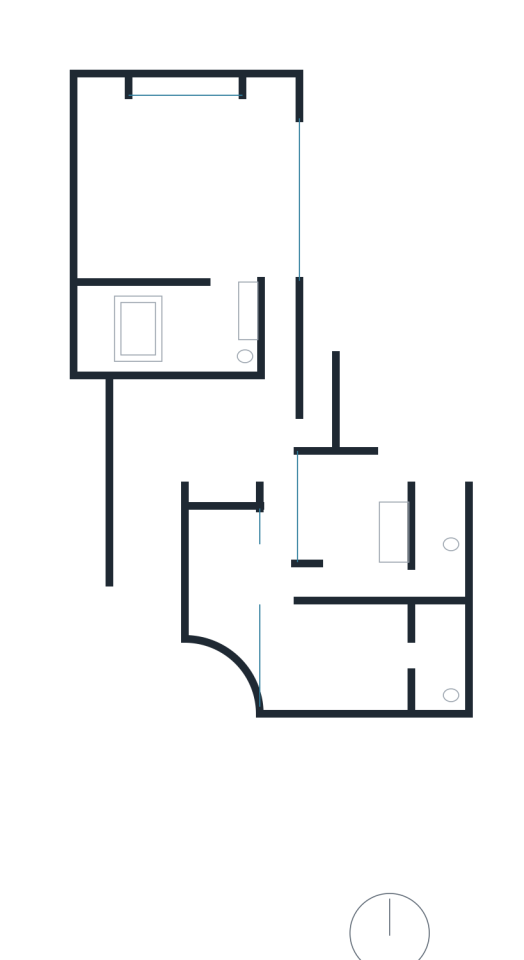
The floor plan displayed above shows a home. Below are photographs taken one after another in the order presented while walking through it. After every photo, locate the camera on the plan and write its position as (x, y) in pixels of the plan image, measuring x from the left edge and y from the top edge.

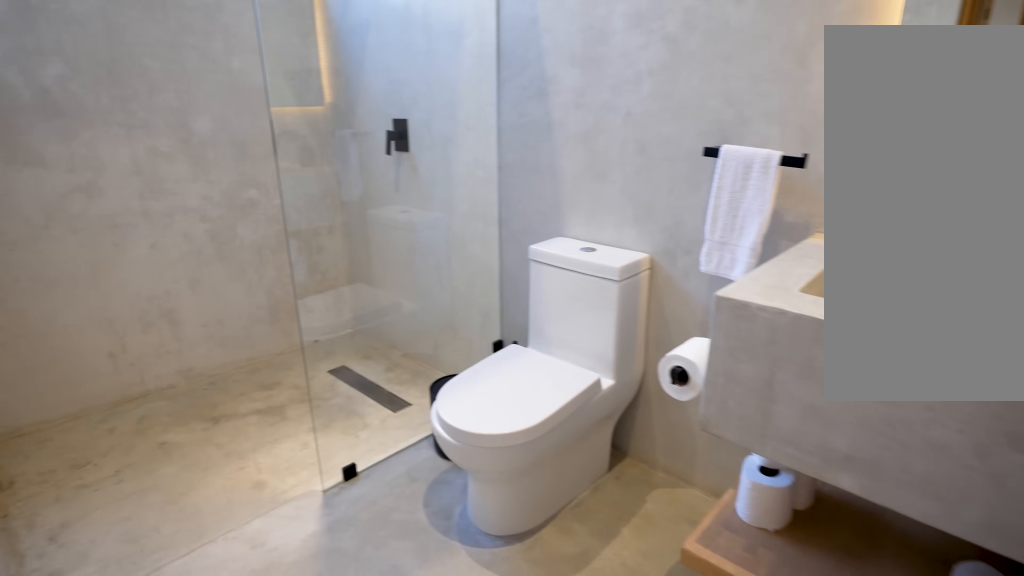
(419, 591)
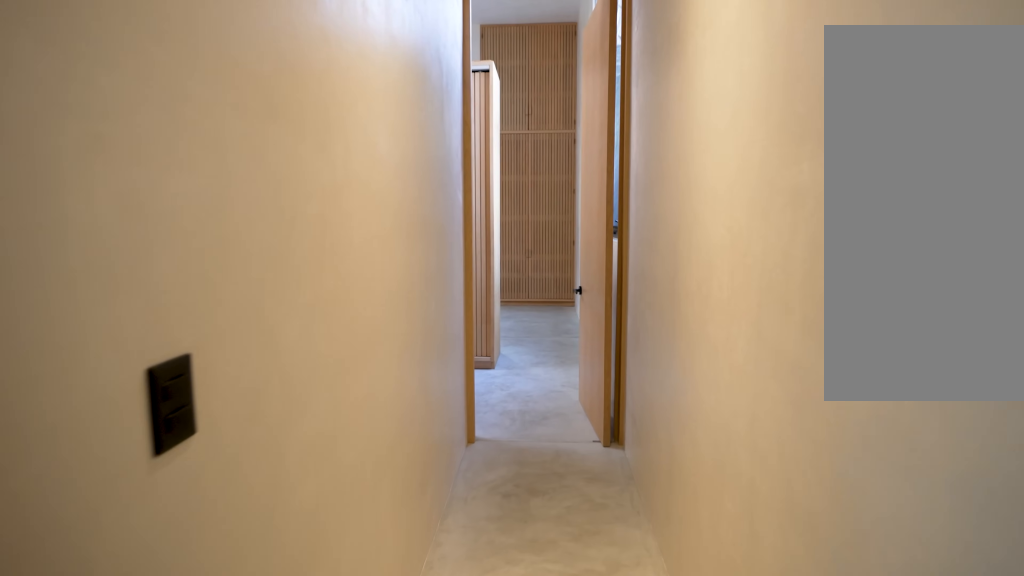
(282, 438)
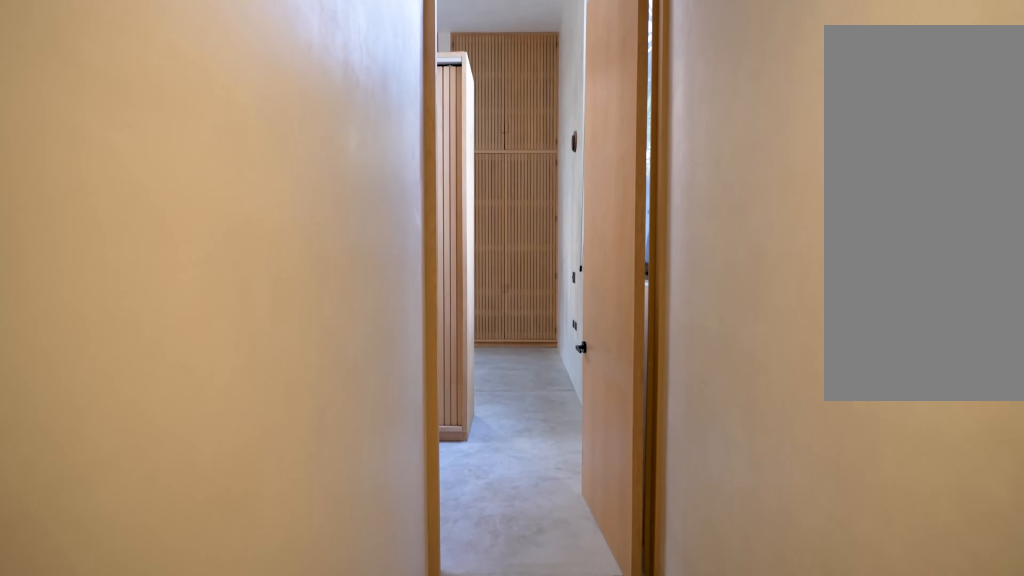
(278, 385)
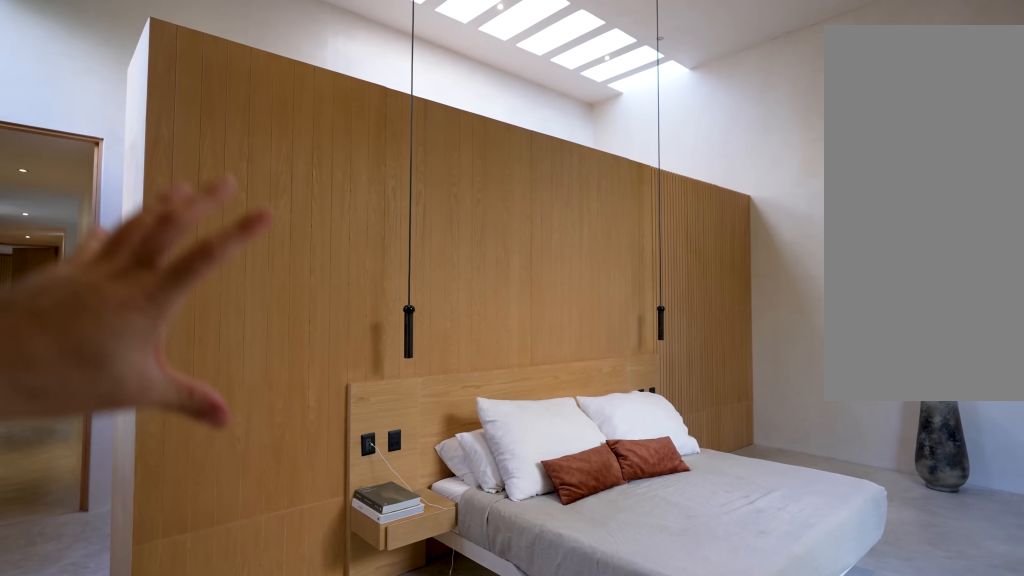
(273, 115)
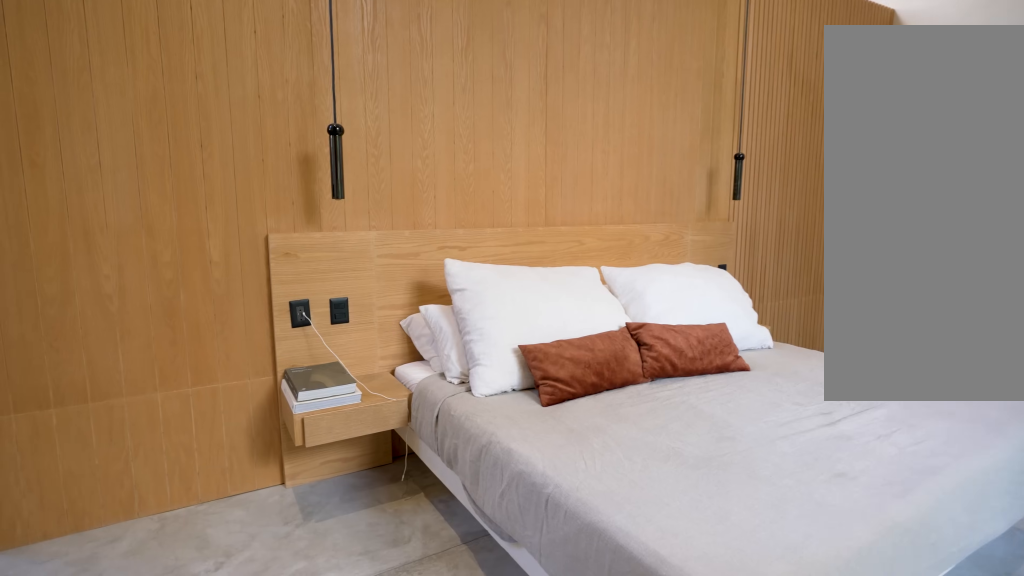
(265, 160)
